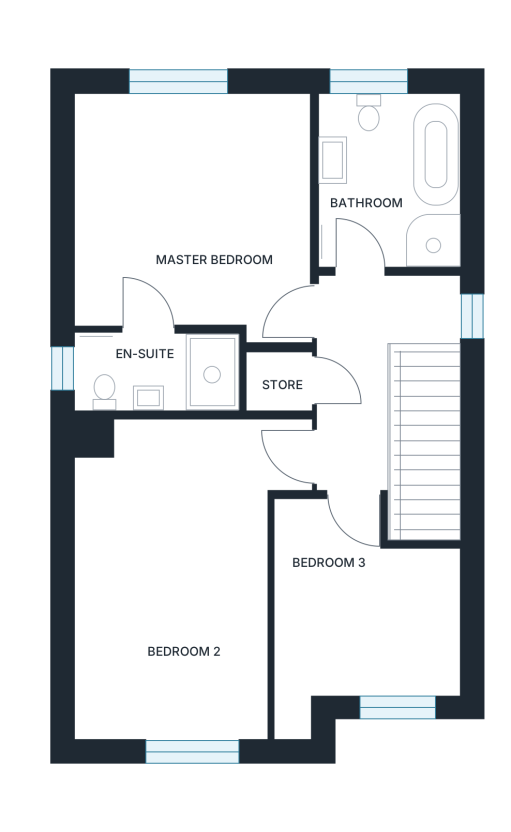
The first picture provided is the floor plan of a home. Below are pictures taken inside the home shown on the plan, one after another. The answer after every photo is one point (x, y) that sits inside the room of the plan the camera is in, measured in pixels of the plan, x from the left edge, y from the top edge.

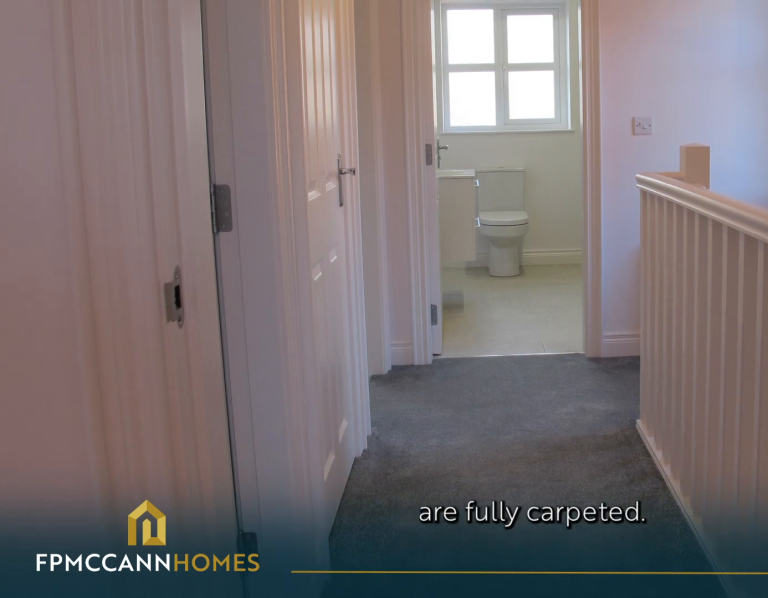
(407, 456)
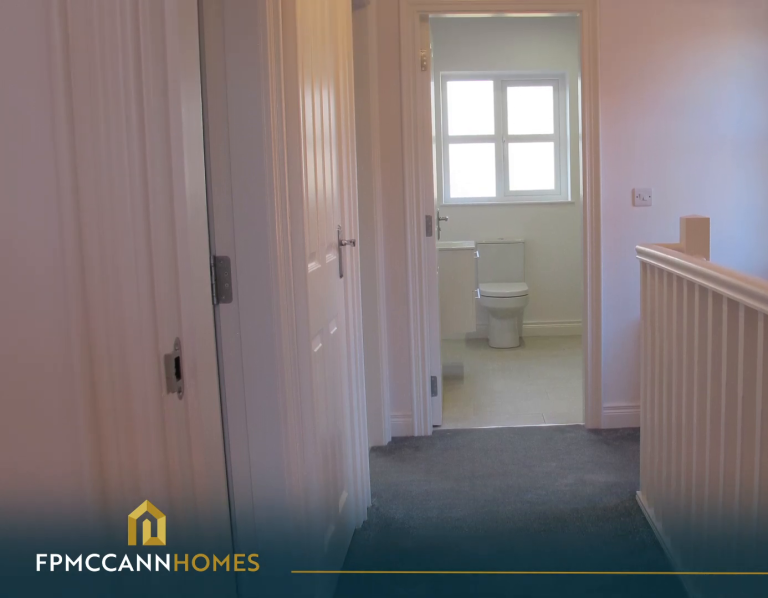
(407, 456)
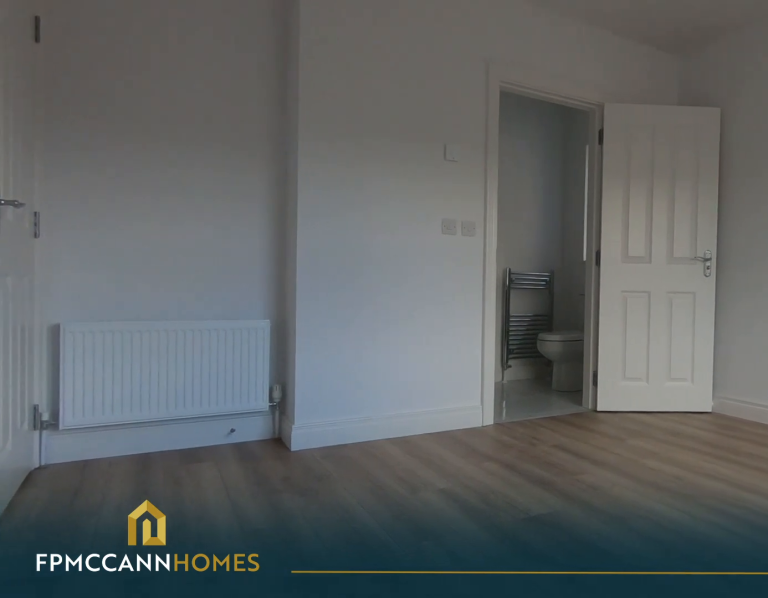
(193, 210)
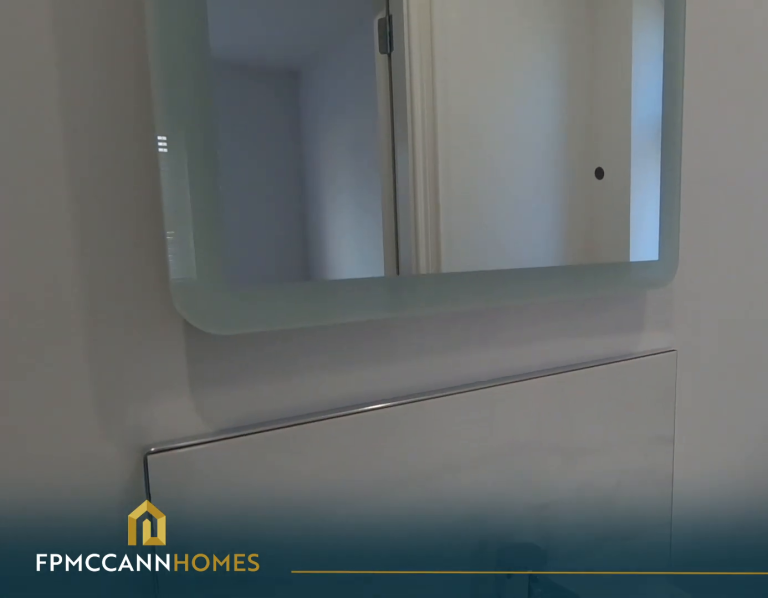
(142, 372)
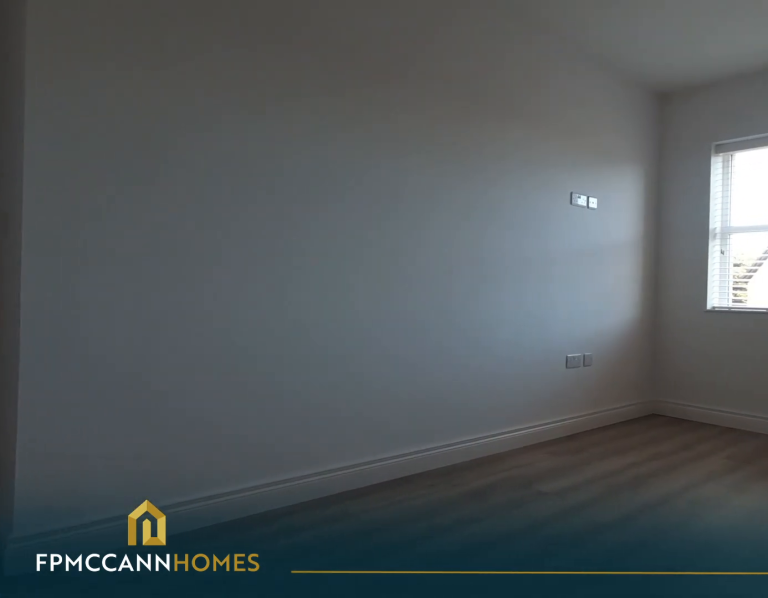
(182, 590)
